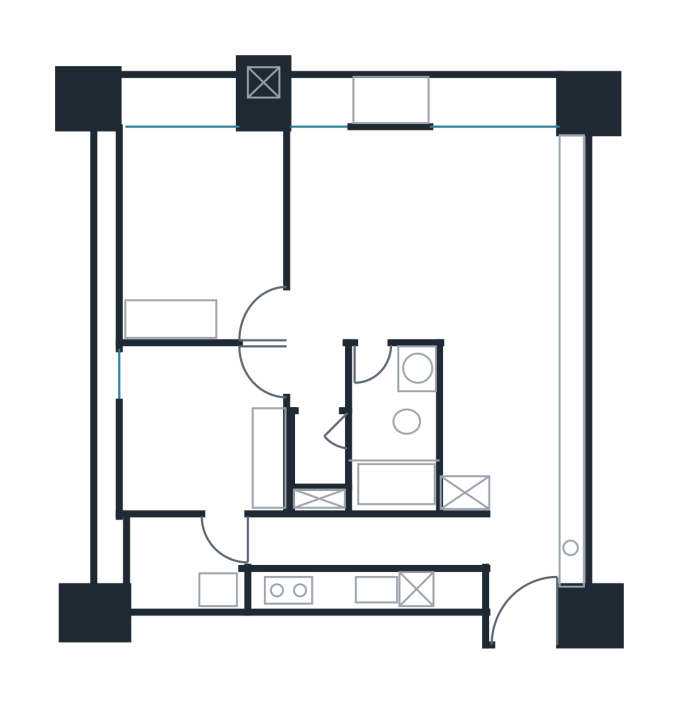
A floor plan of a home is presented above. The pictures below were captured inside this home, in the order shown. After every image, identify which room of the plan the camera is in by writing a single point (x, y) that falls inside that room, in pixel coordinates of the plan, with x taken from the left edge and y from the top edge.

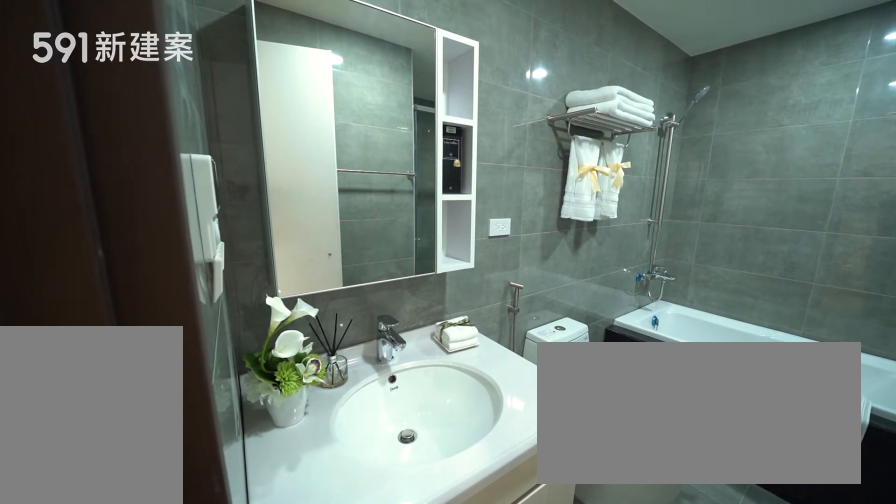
(389, 429)
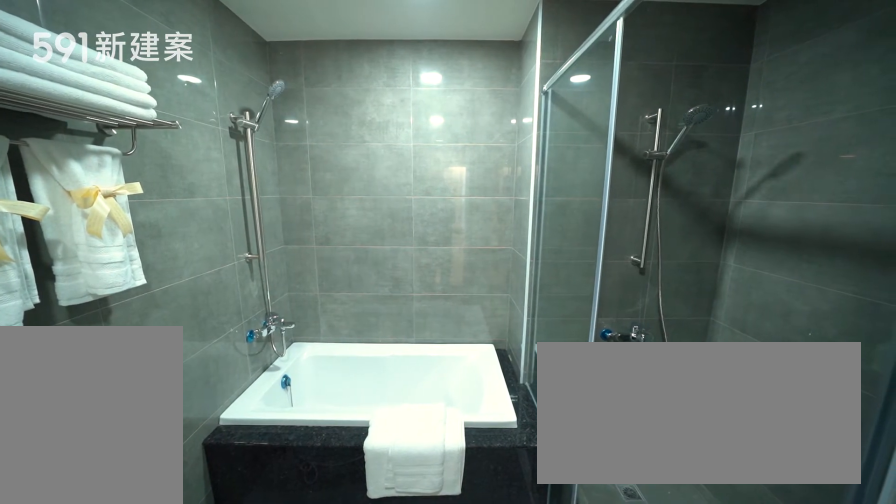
(389, 429)
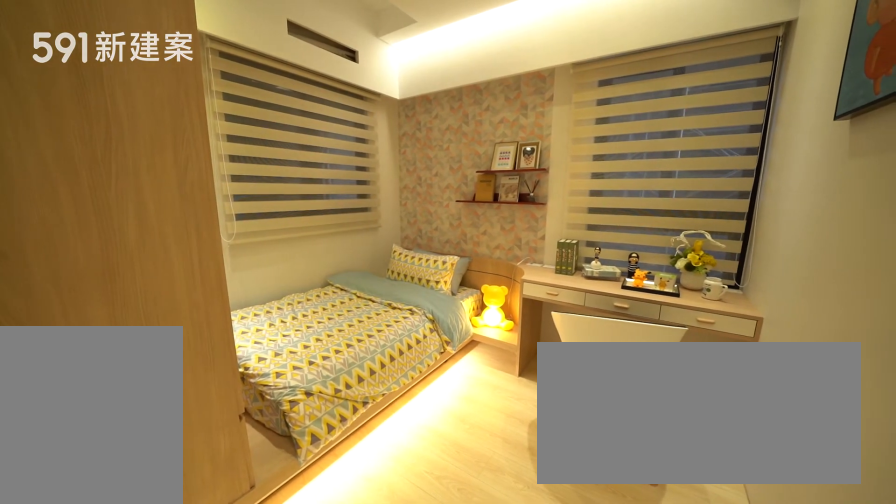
(206, 429)
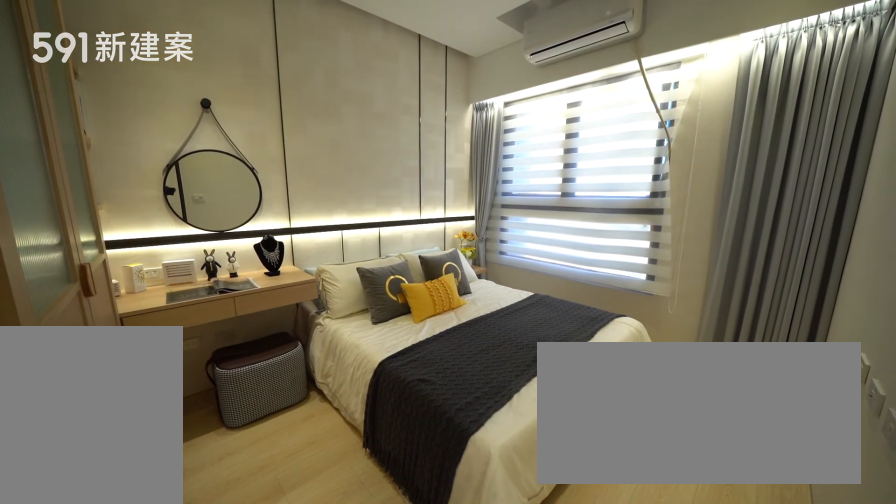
(202, 225)
